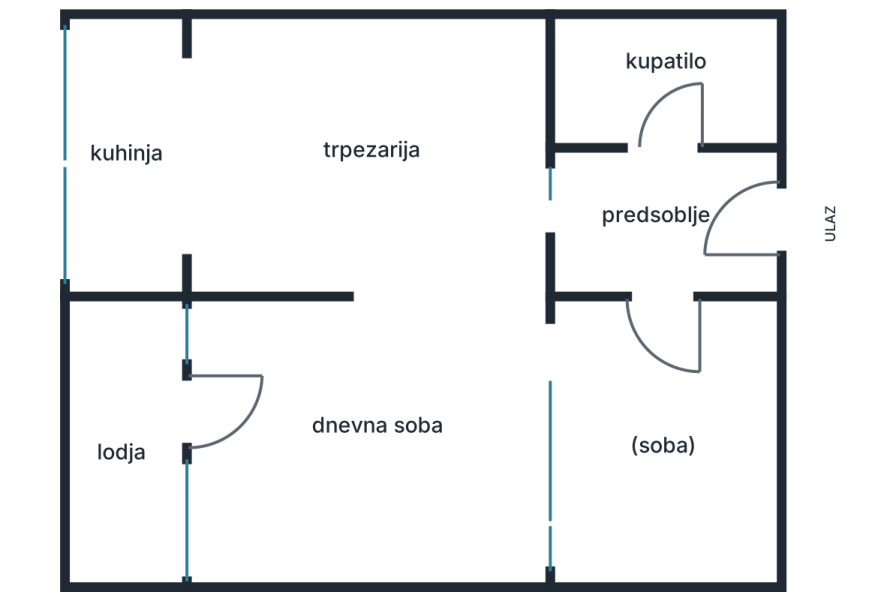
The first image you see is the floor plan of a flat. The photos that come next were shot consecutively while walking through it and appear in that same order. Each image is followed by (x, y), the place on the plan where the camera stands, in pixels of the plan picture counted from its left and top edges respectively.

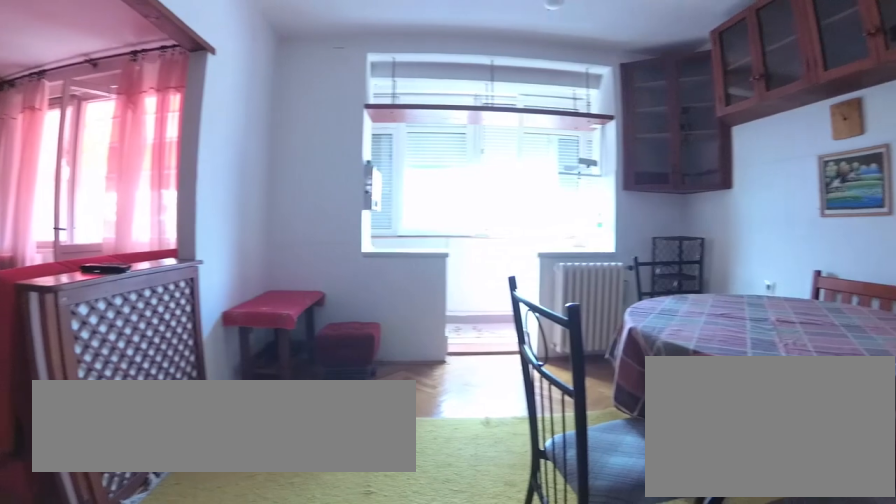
(559, 205)
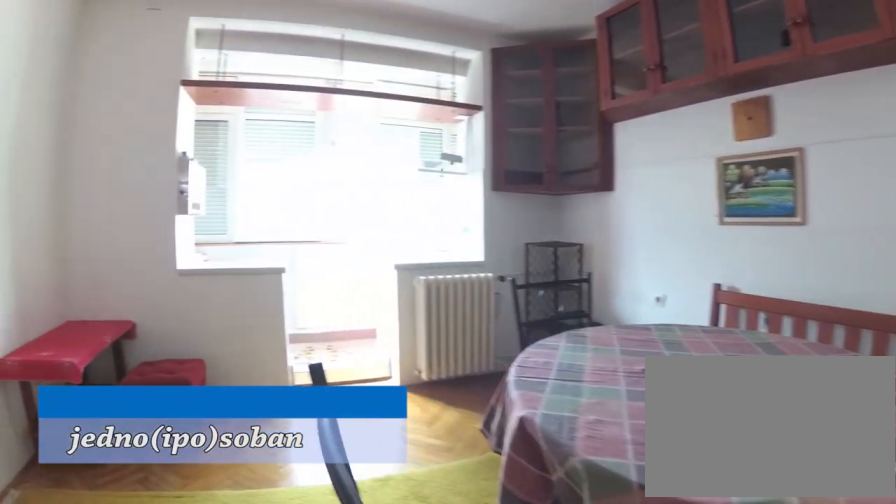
(557, 215)
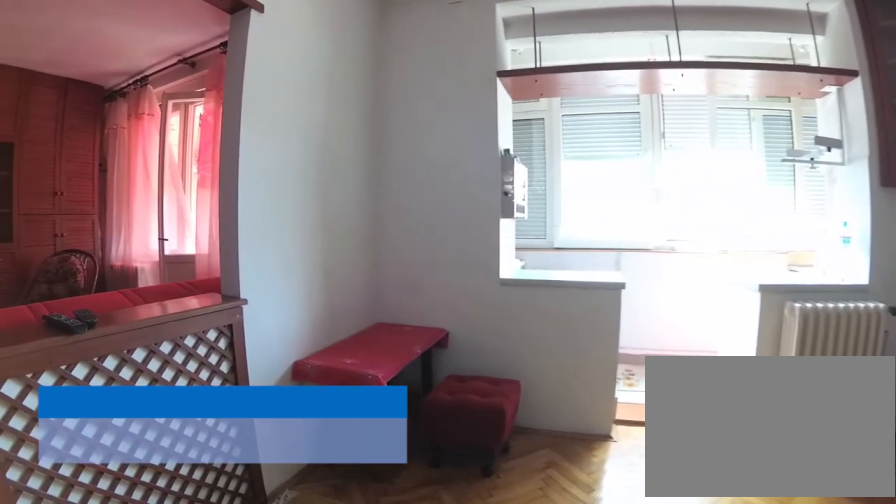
(486, 205)
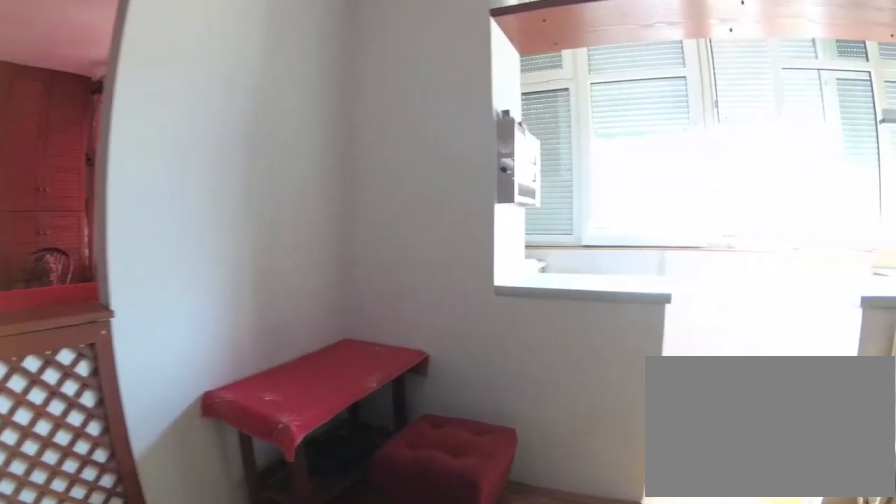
(395, 200)
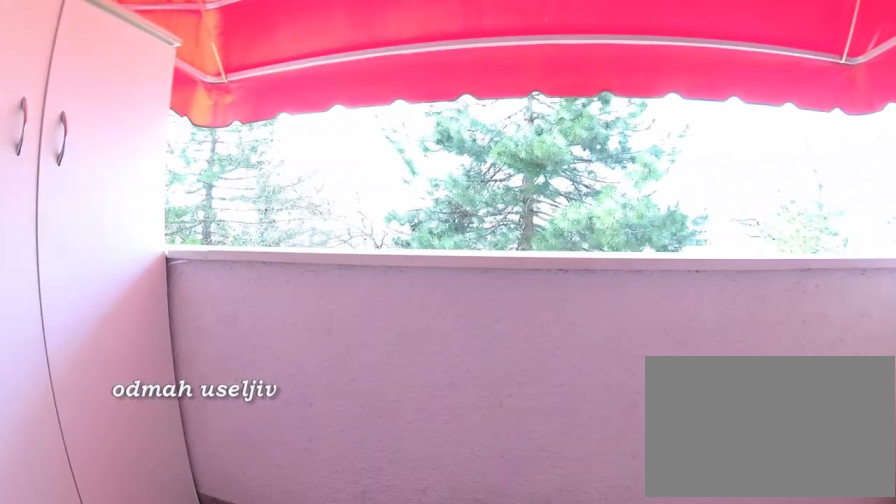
(194, 427)
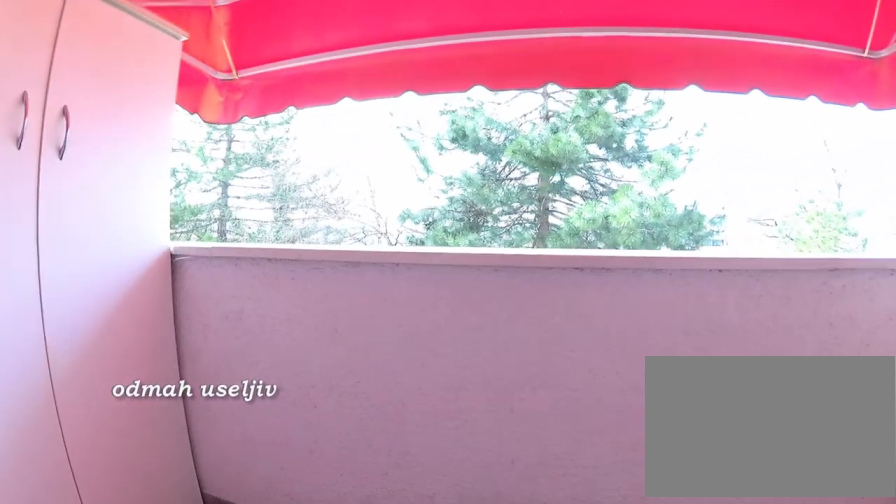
(190, 420)
